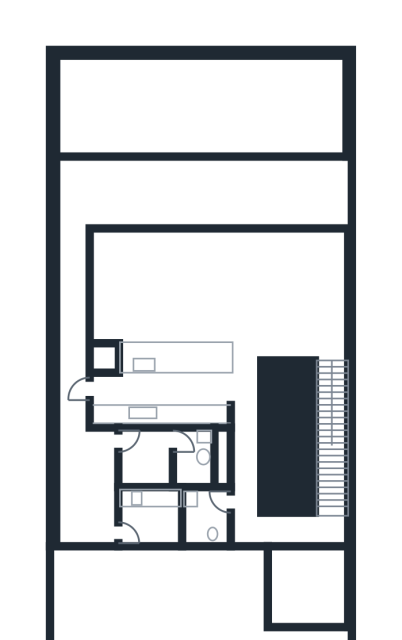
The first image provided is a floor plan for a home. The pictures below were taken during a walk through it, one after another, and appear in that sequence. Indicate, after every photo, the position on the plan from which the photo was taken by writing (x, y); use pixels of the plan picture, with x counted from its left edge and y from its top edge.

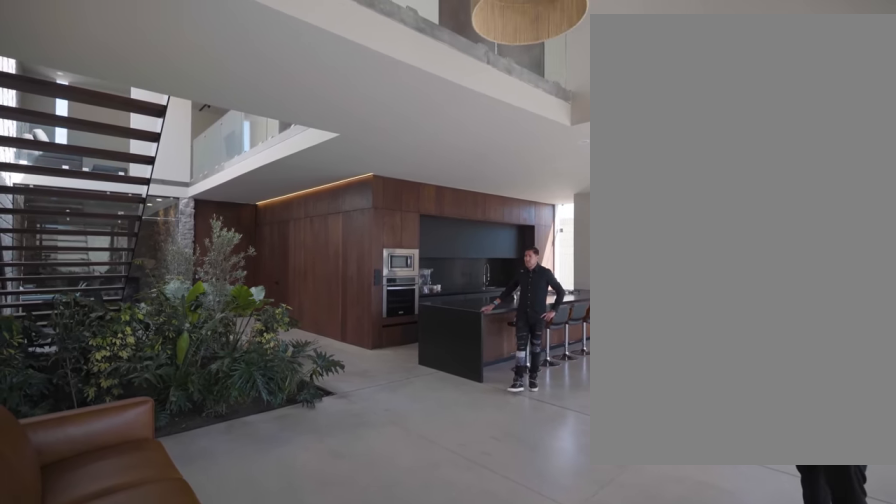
(315, 270)
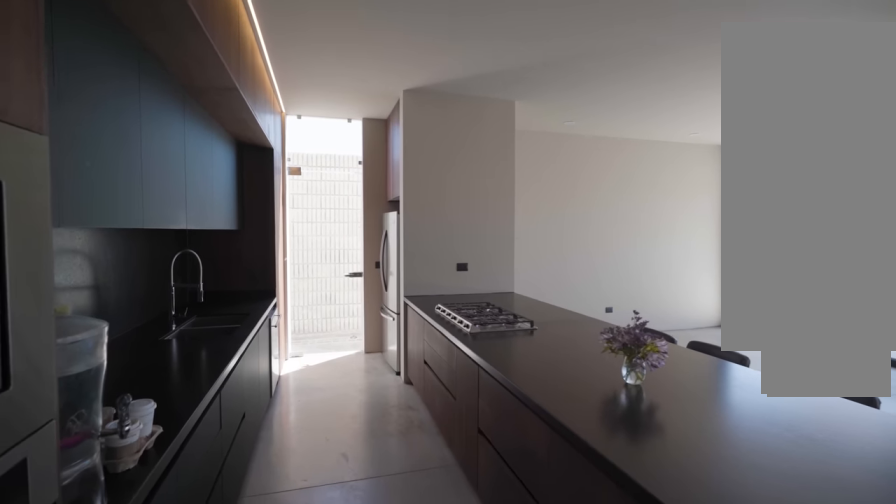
(247, 377)
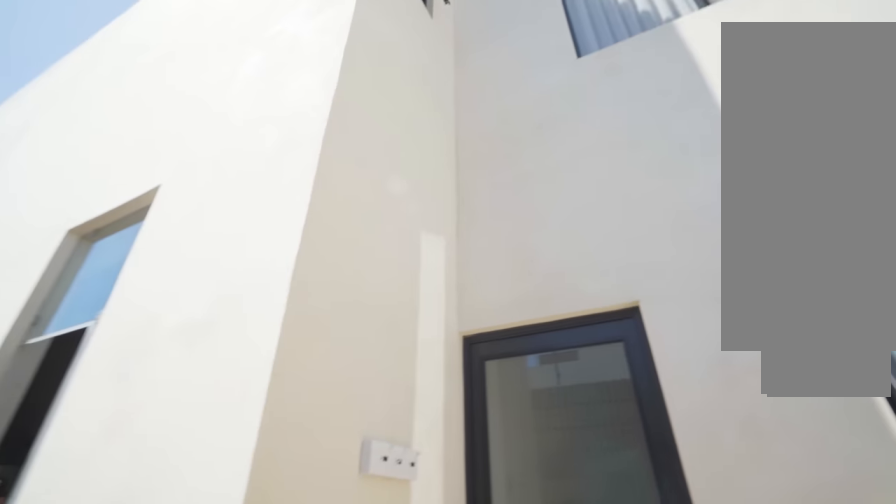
(72, 468)
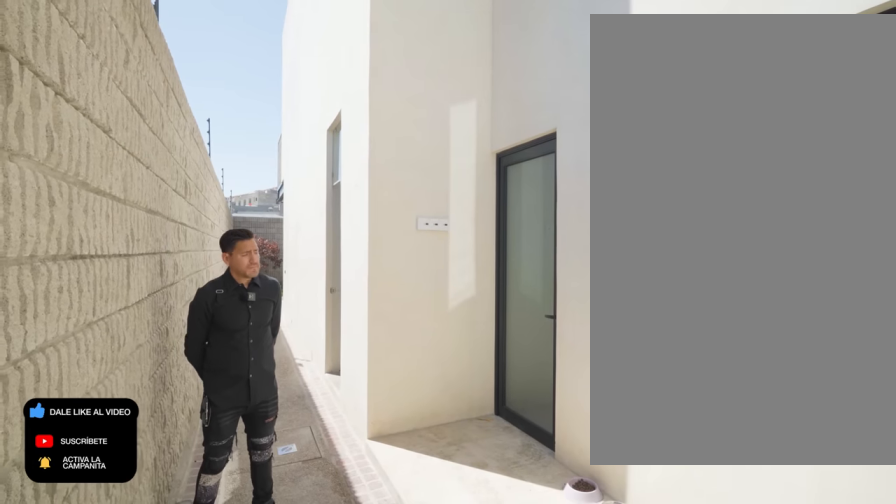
(89, 519)
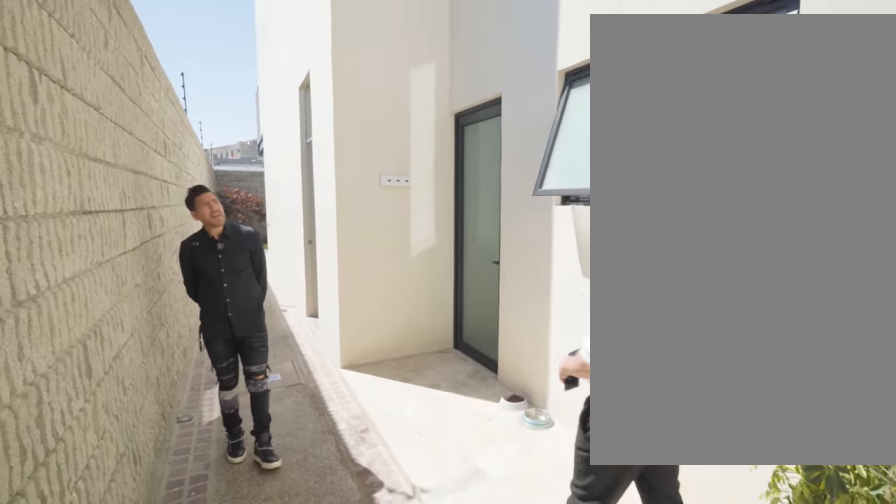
(79, 525)
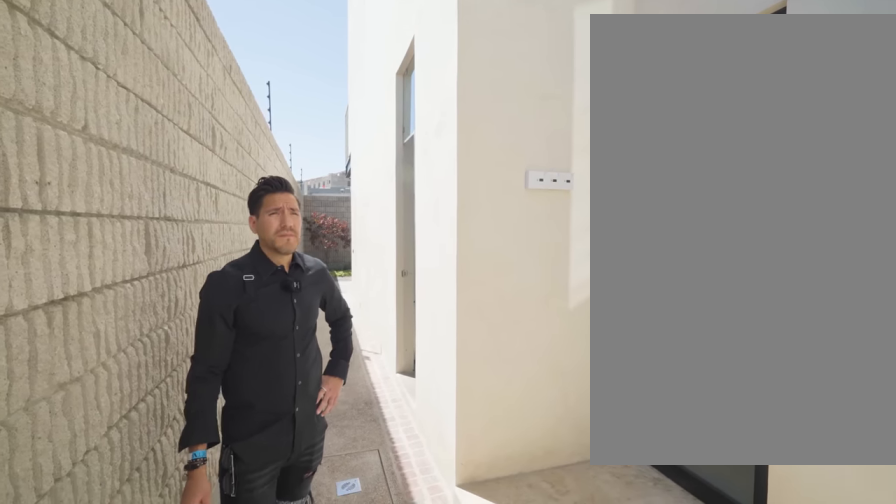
(70, 487)
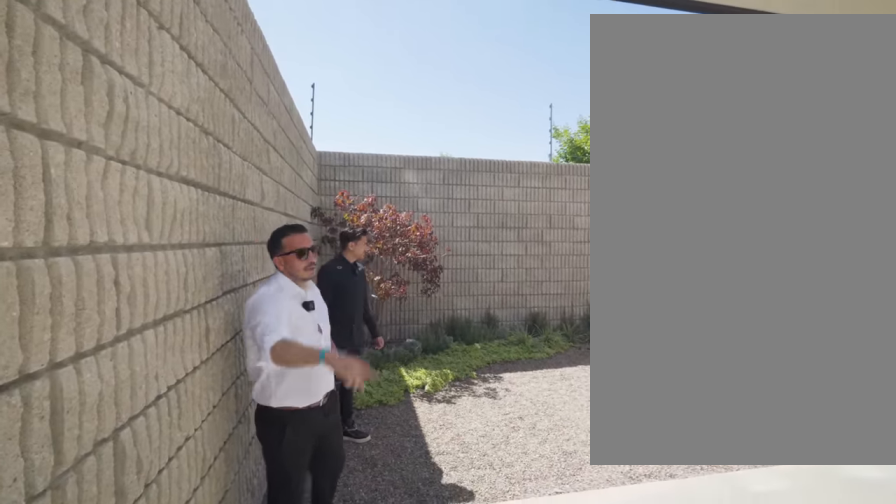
(73, 239)
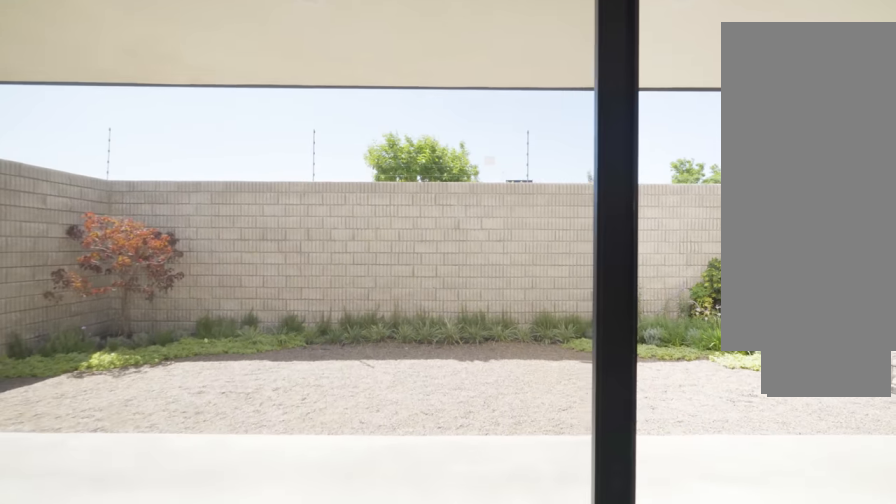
(195, 292)
